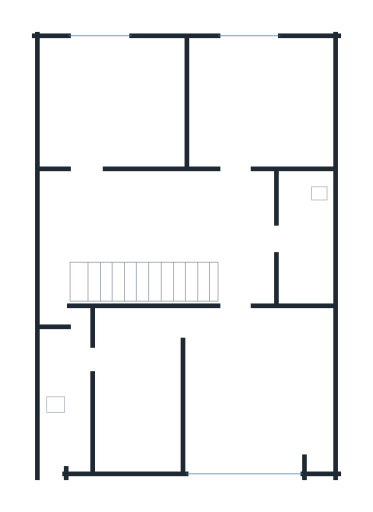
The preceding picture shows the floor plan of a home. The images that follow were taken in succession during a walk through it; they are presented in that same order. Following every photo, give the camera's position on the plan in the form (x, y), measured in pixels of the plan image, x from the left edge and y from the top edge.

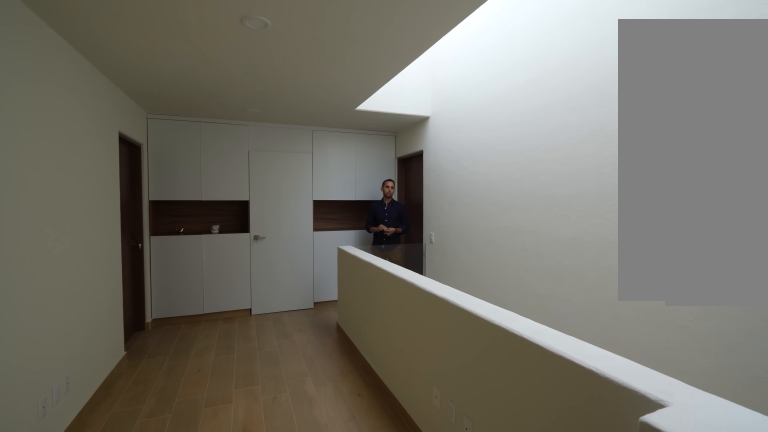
(56, 244)
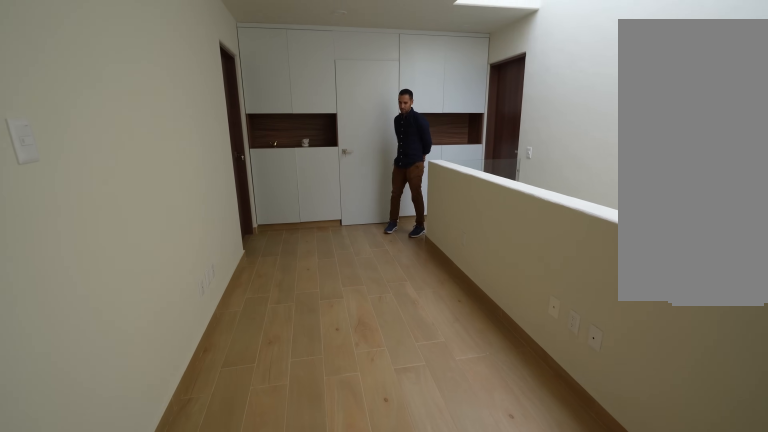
(54, 210)
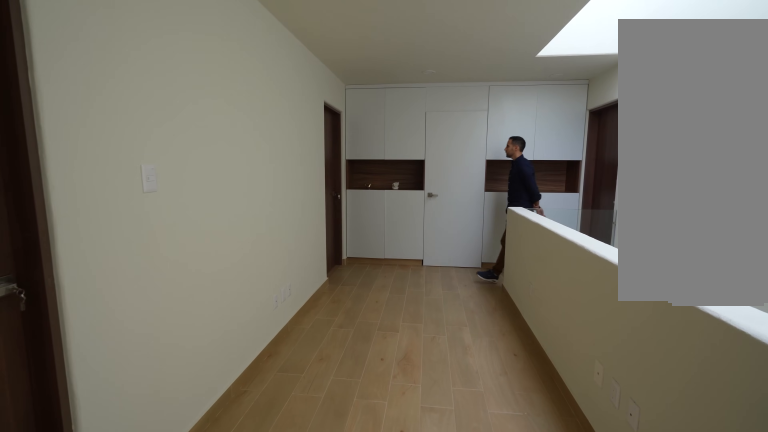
(54, 222)
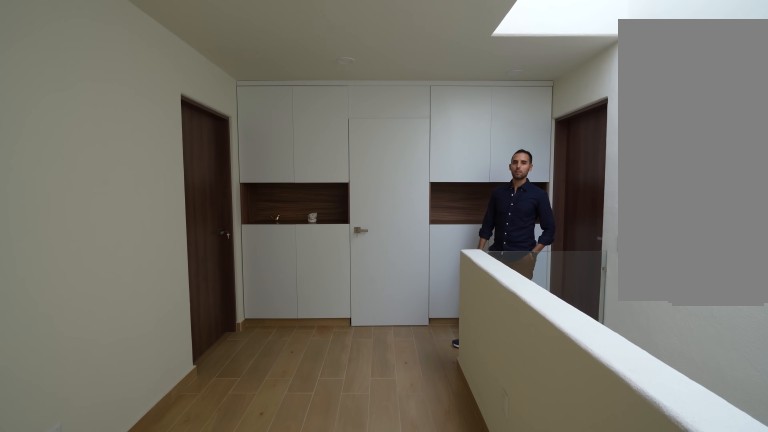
(82, 221)
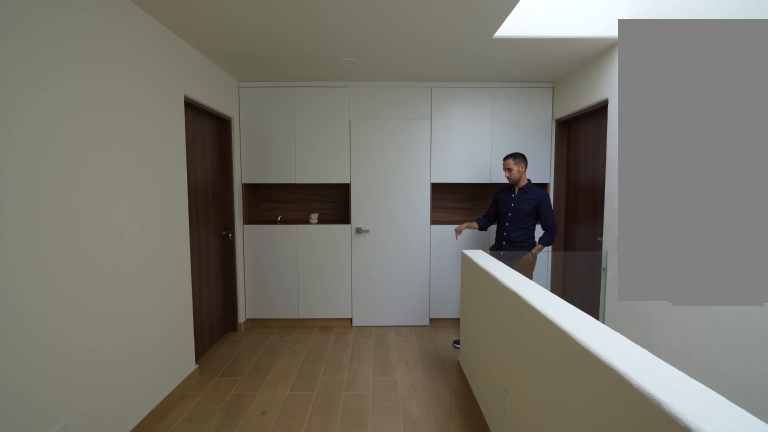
(82, 221)
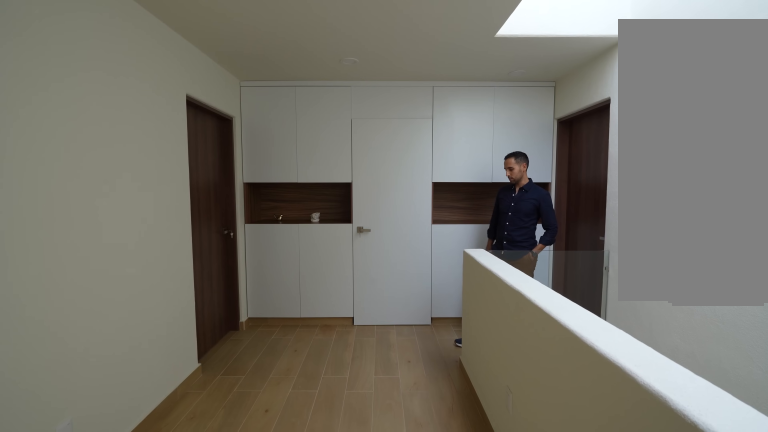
(82, 221)
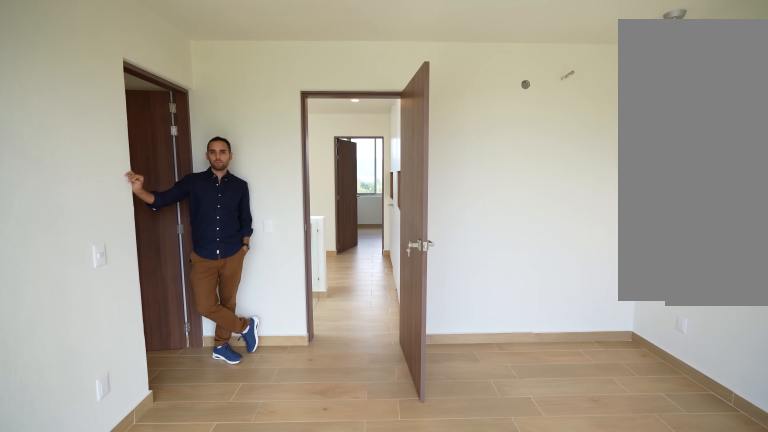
(236, 453)
